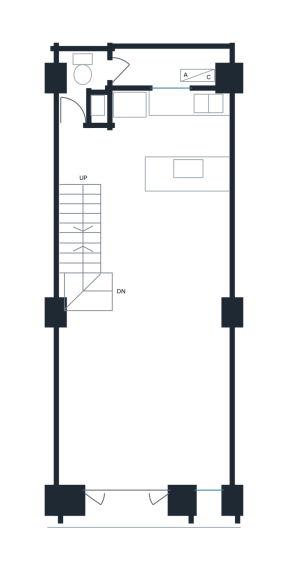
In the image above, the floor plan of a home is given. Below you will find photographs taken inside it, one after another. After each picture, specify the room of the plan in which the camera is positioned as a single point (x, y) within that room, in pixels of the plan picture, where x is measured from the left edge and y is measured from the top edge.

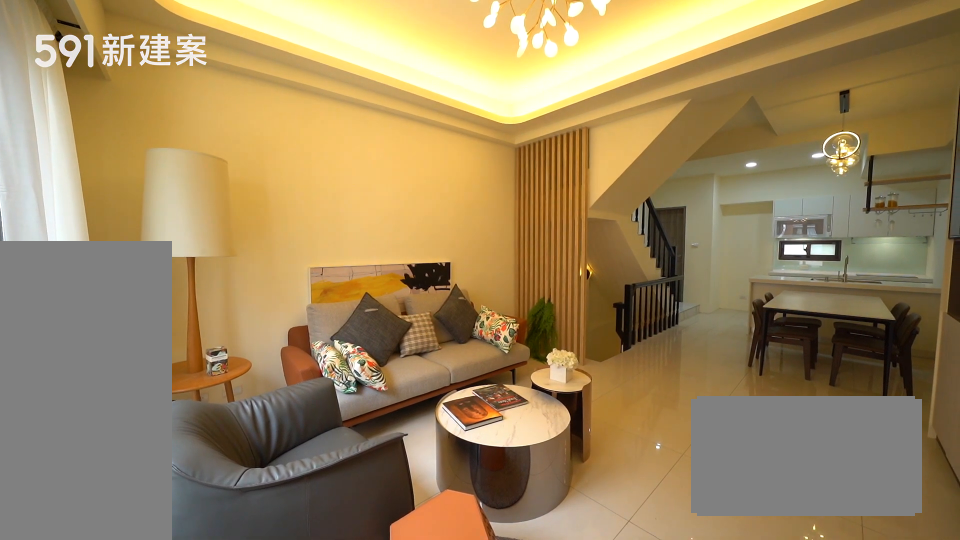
(145, 401)
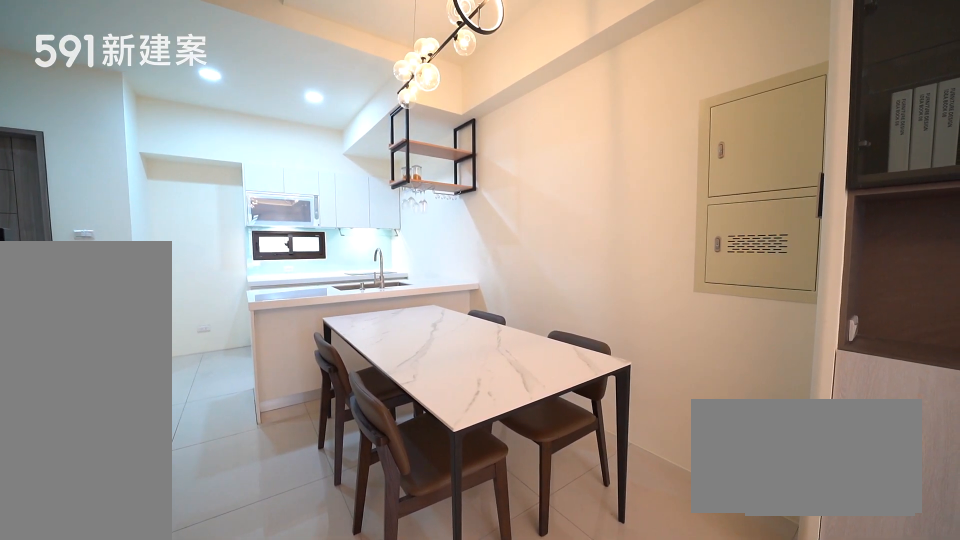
(181, 255)
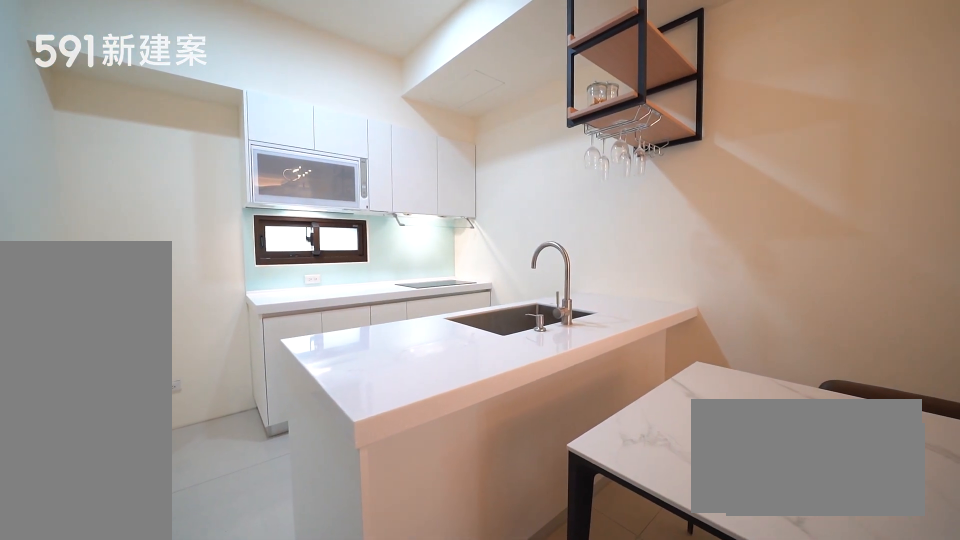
(172, 146)
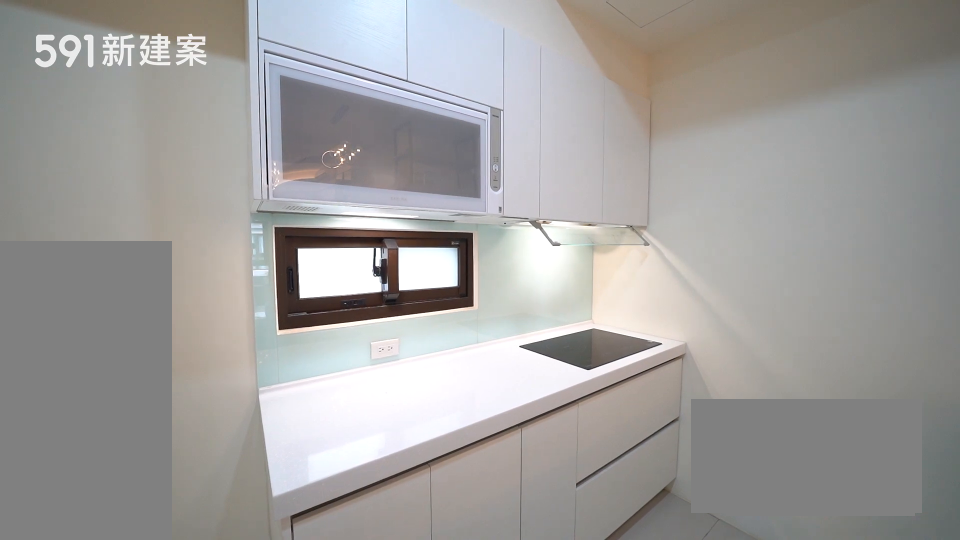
(172, 146)
